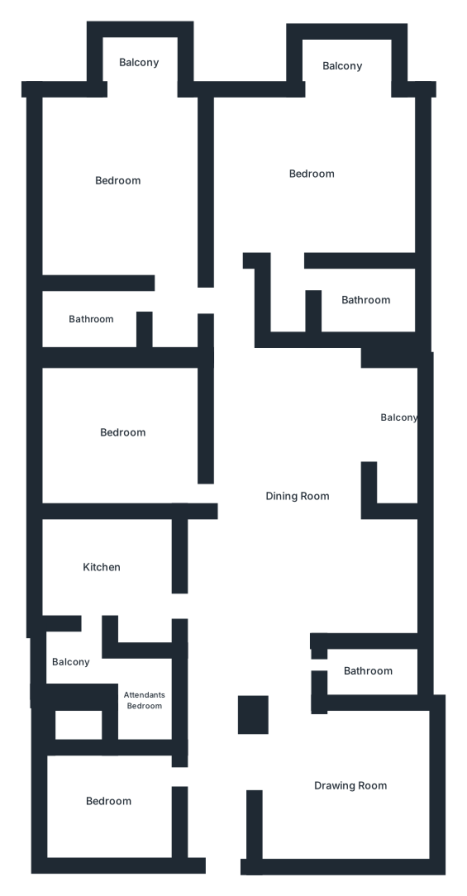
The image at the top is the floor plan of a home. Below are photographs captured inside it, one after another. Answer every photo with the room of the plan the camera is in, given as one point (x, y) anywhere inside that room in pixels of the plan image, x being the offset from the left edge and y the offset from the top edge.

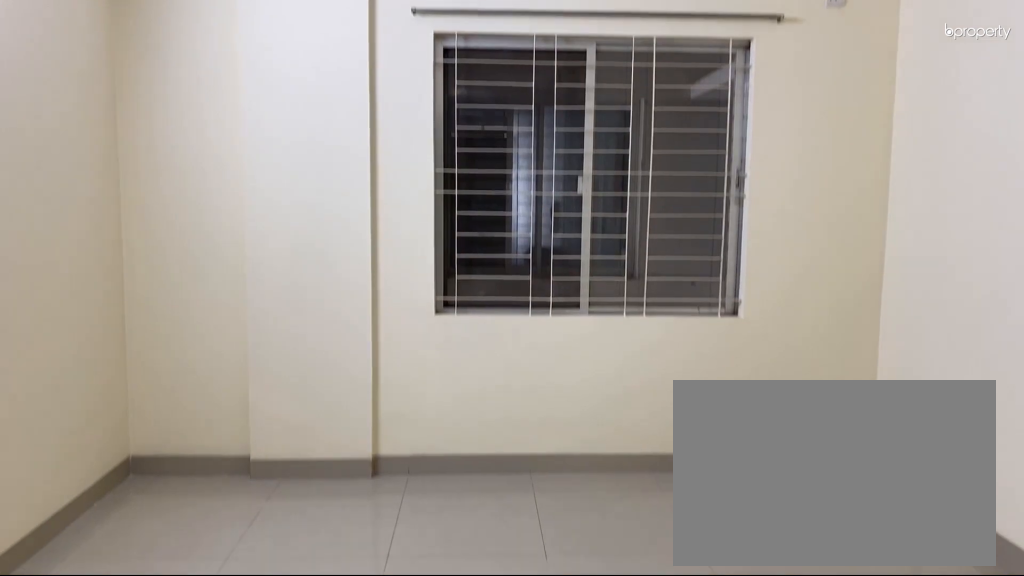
(347, 783)
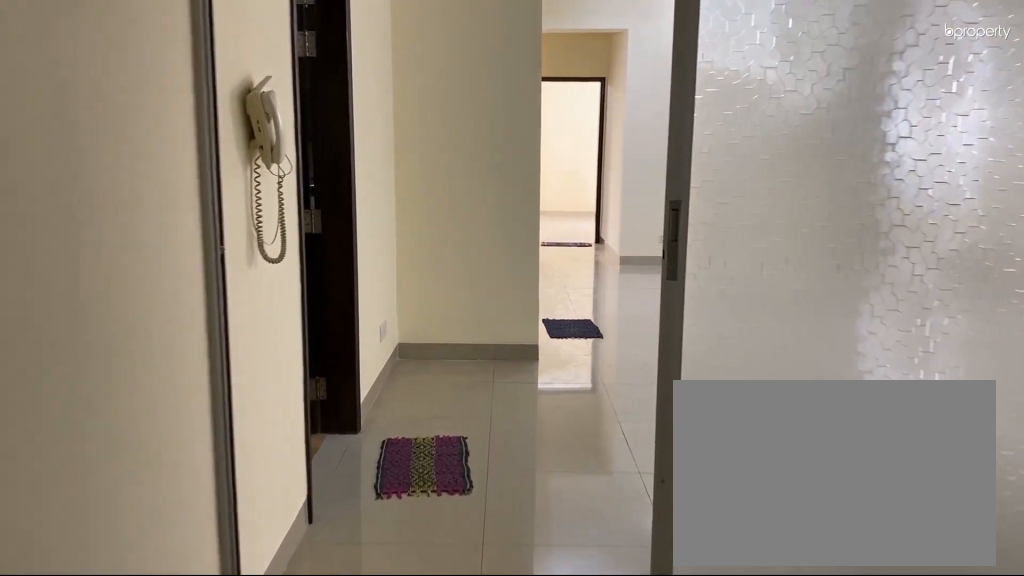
(295, 497)
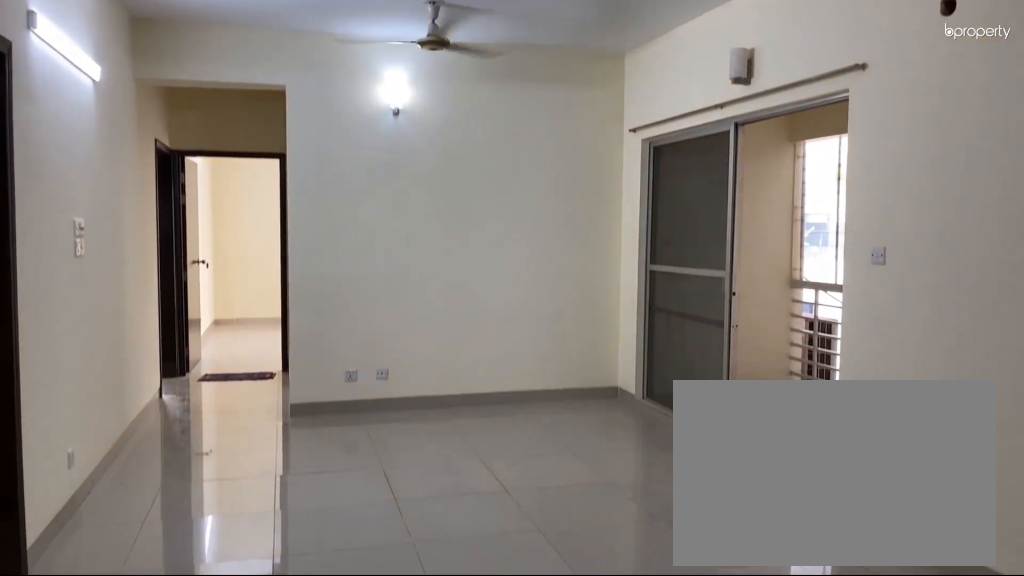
(295, 497)
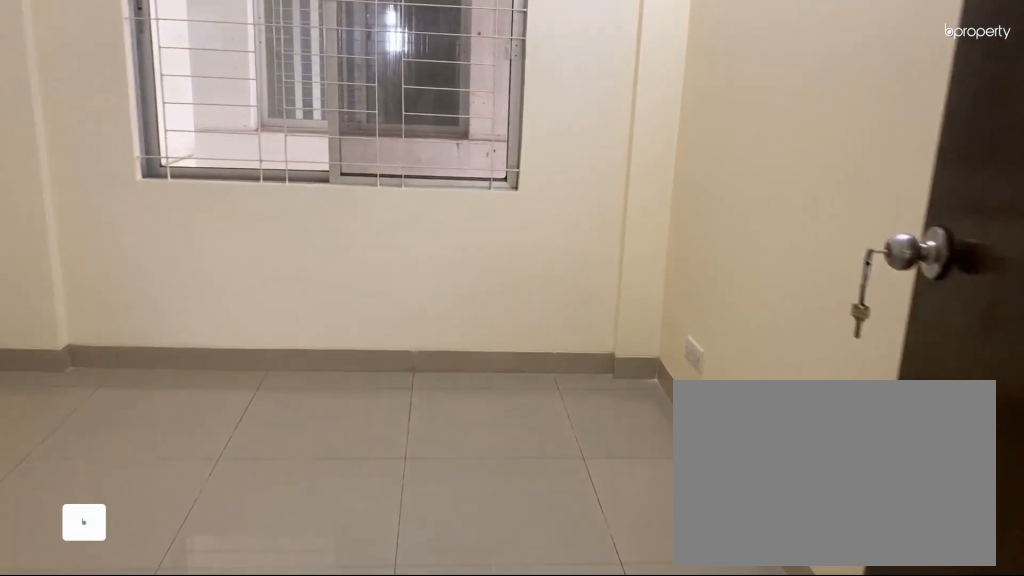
(107, 799)
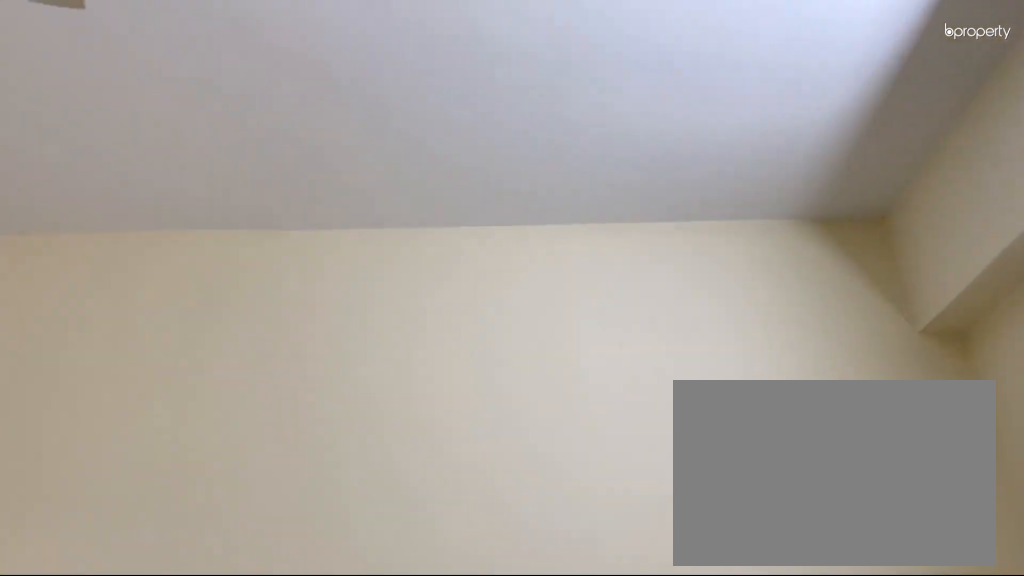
(123, 433)
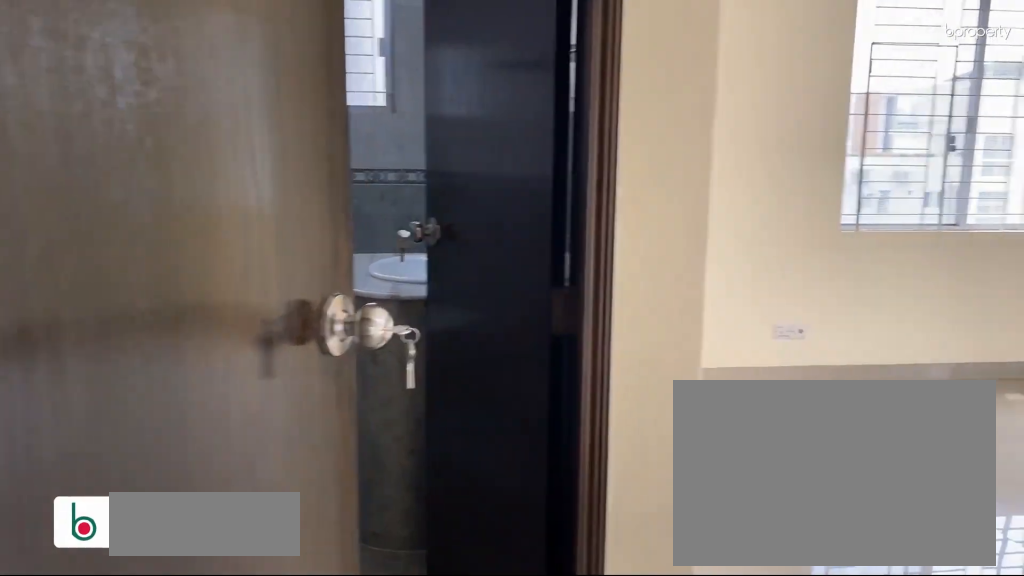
(117, 186)
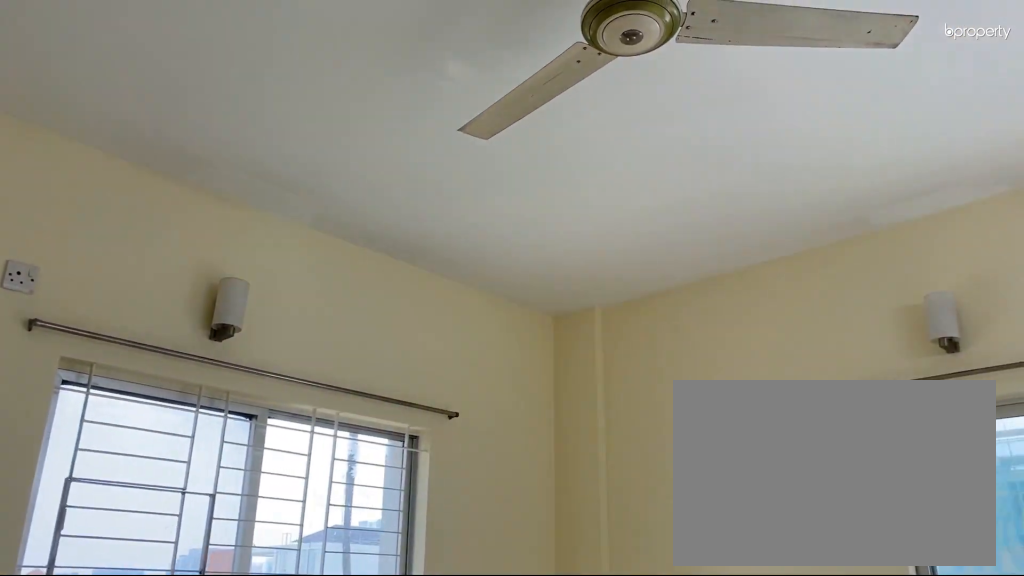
(117, 186)
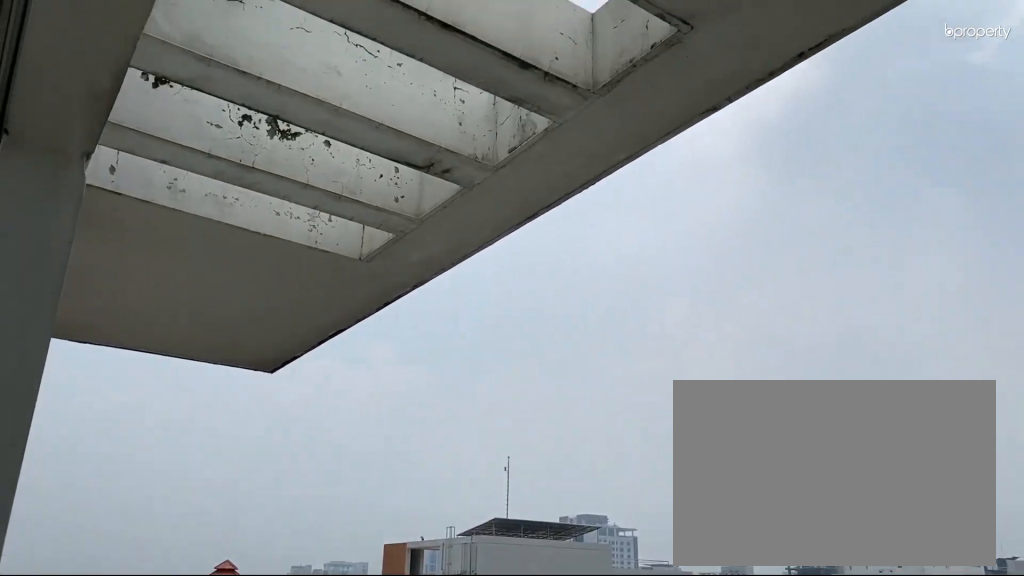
(140, 63)
